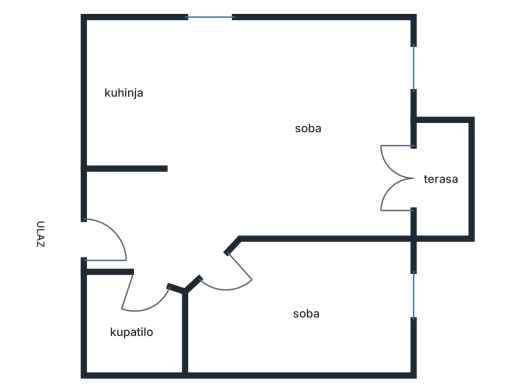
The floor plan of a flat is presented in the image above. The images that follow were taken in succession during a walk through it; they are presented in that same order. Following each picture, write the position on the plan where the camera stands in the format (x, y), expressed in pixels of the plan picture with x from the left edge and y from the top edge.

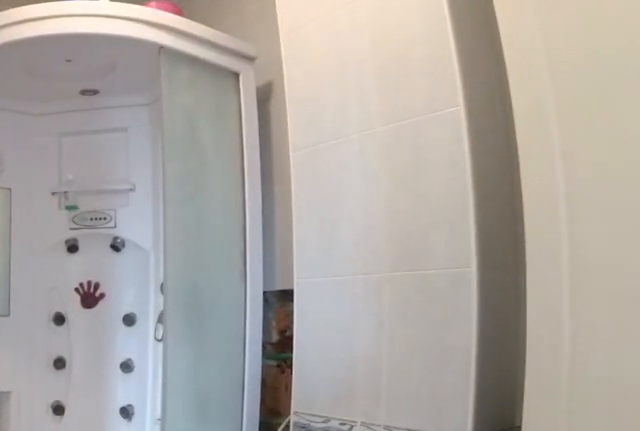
(163, 268)
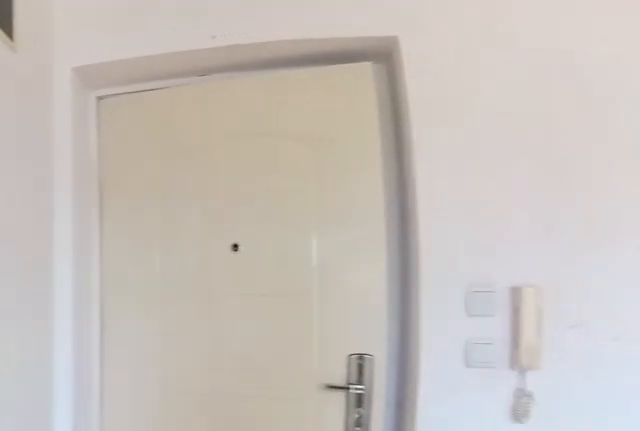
(173, 231)
